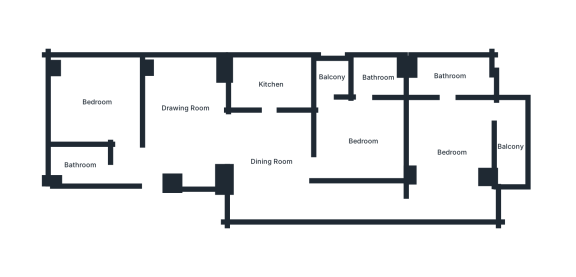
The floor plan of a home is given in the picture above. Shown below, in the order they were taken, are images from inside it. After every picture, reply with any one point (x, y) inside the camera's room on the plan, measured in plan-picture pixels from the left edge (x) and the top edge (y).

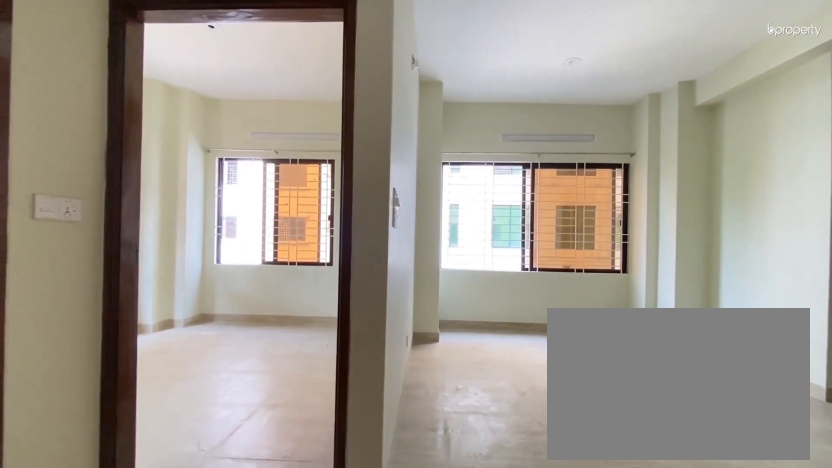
(153, 166)
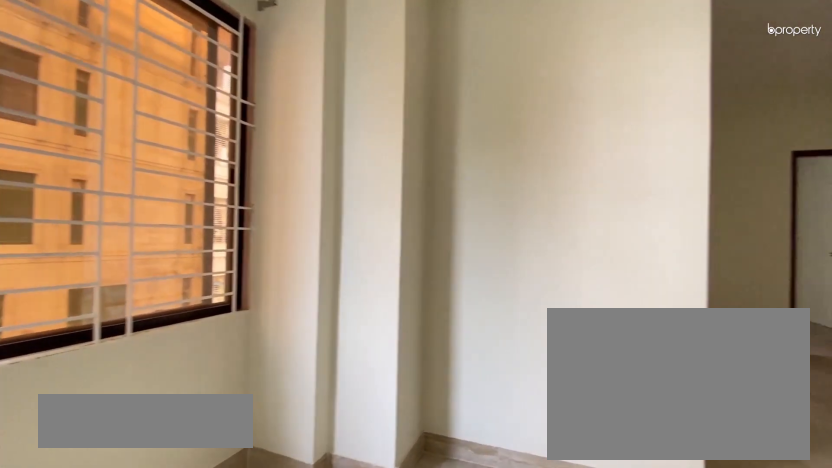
(186, 108)
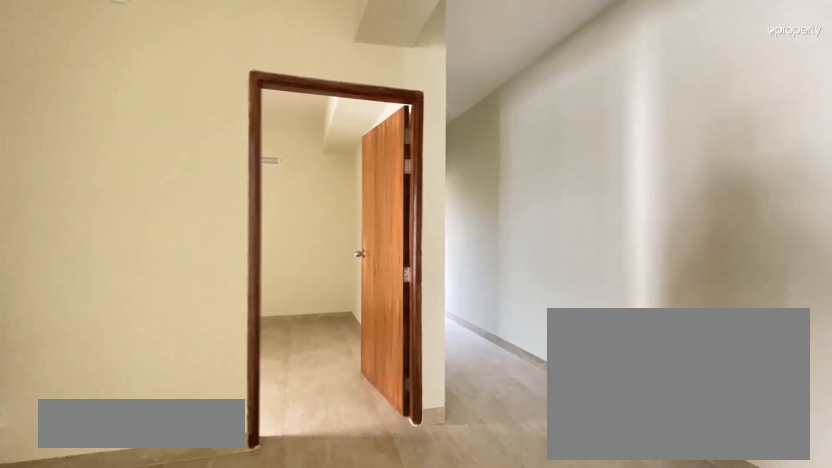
(271, 161)
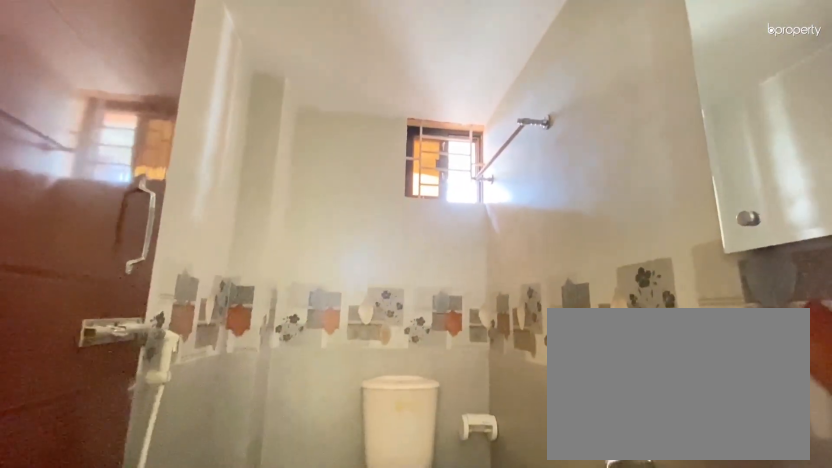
(78, 165)
